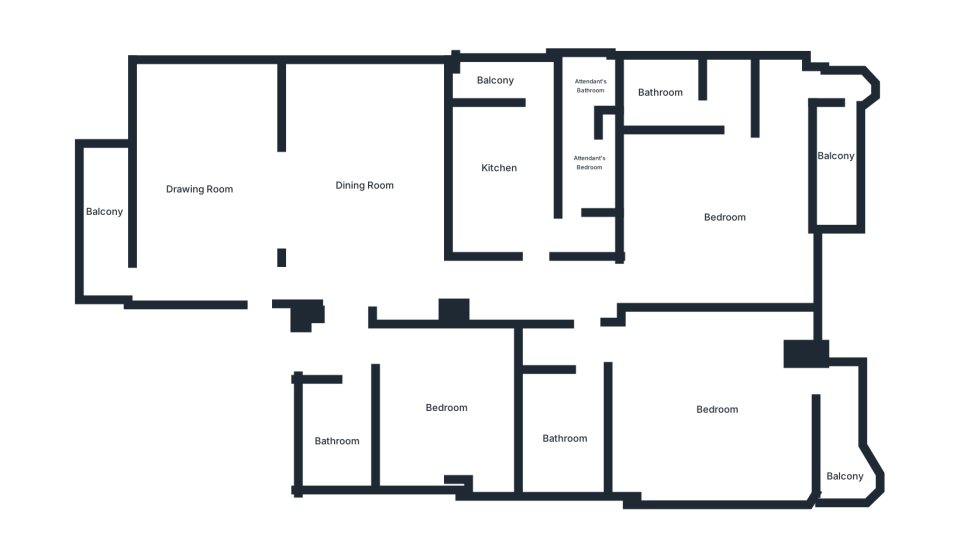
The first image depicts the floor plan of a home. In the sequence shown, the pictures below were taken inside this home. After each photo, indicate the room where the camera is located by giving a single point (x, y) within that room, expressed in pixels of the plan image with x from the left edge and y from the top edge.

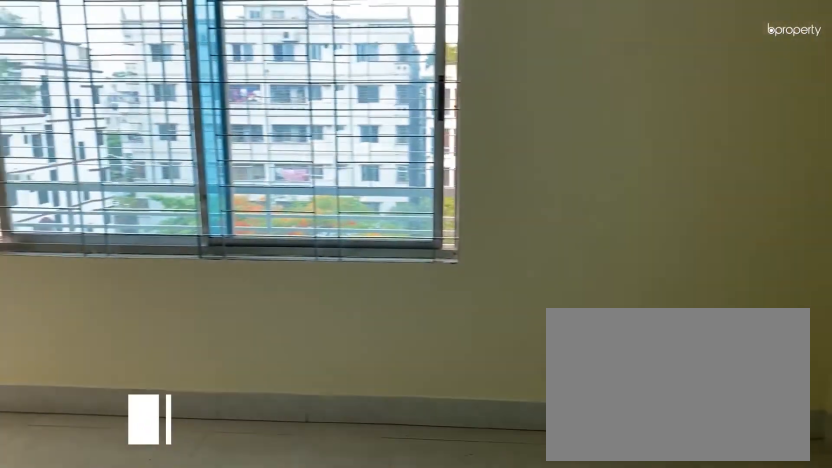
(212, 181)
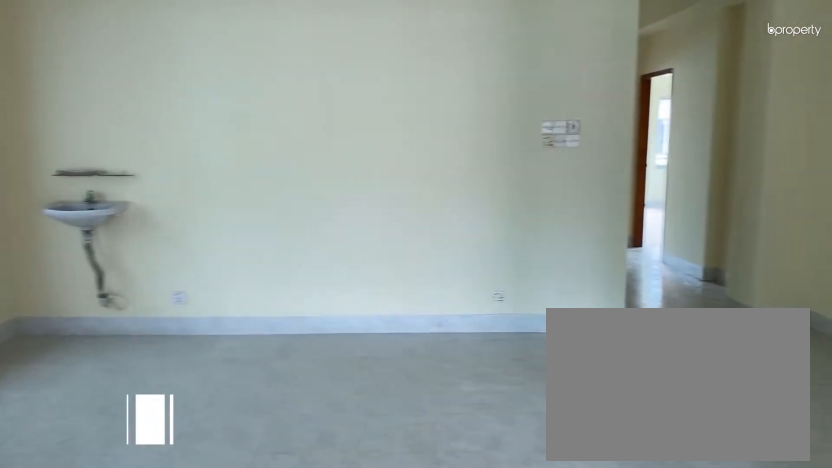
(368, 184)
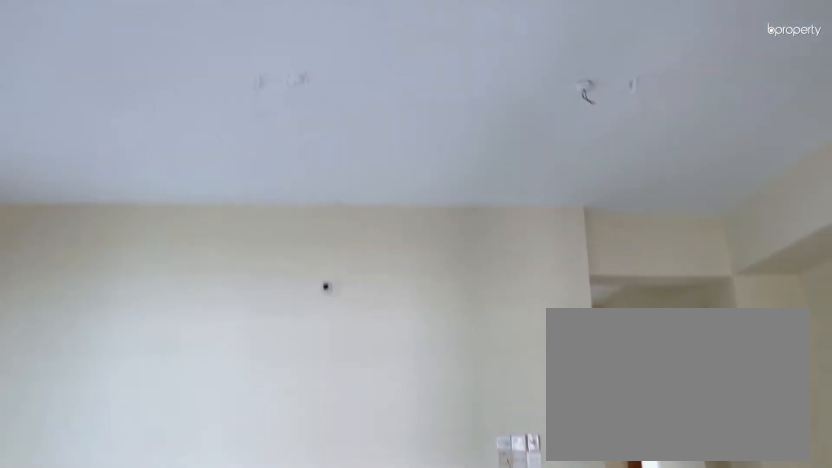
(368, 184)
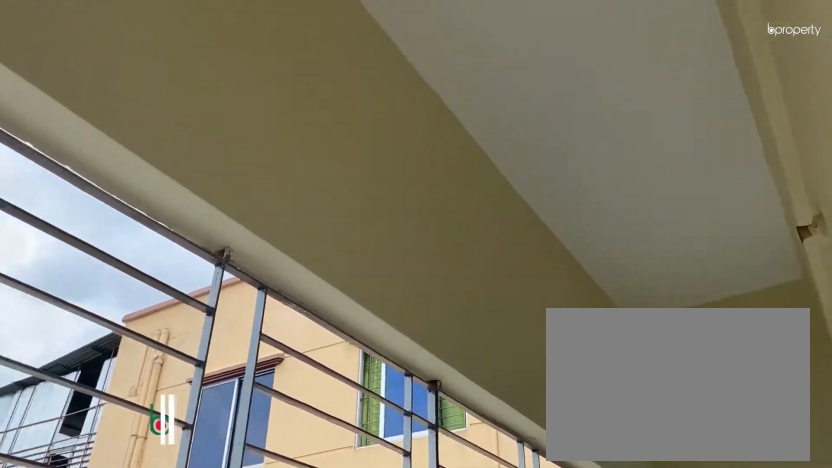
(107, 214)
